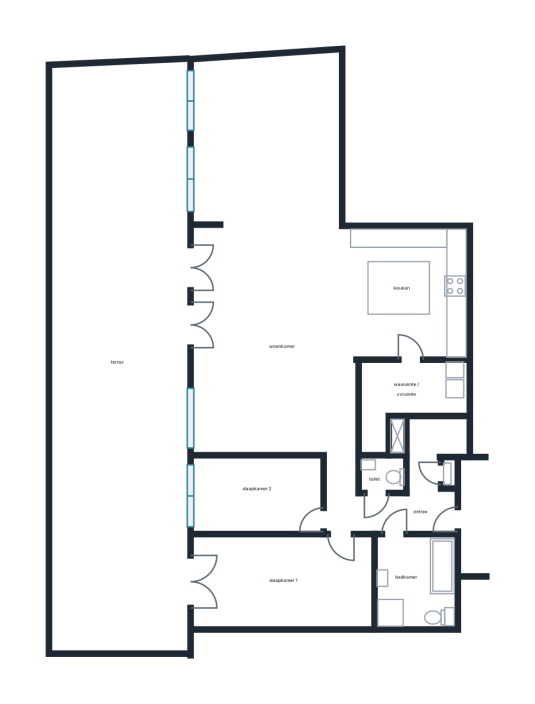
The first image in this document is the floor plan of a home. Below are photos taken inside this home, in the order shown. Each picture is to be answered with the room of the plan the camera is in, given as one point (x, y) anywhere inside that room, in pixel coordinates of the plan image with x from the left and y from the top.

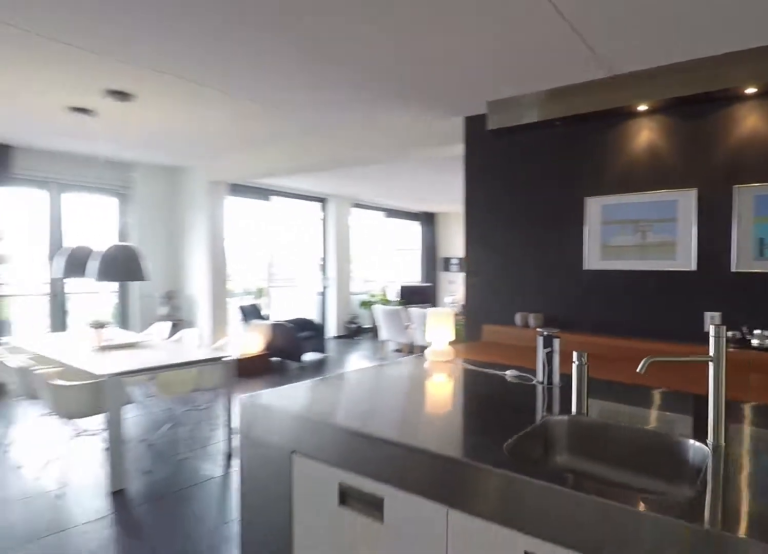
(402, 291)
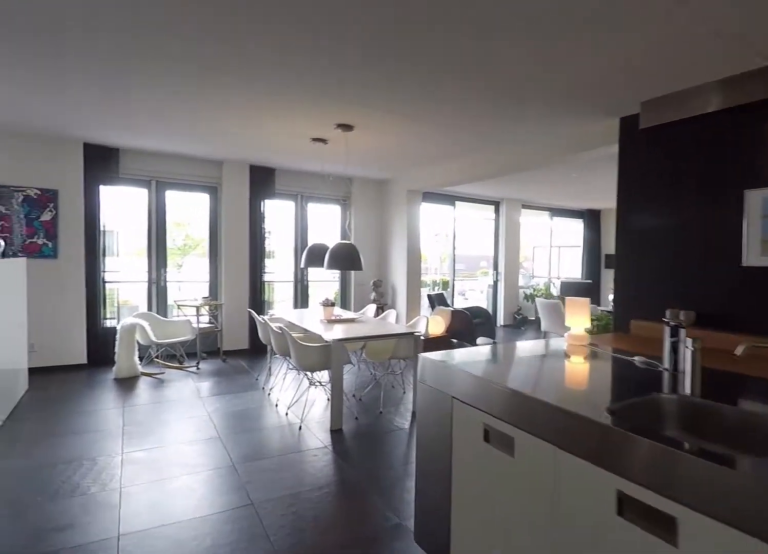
(402, 291)
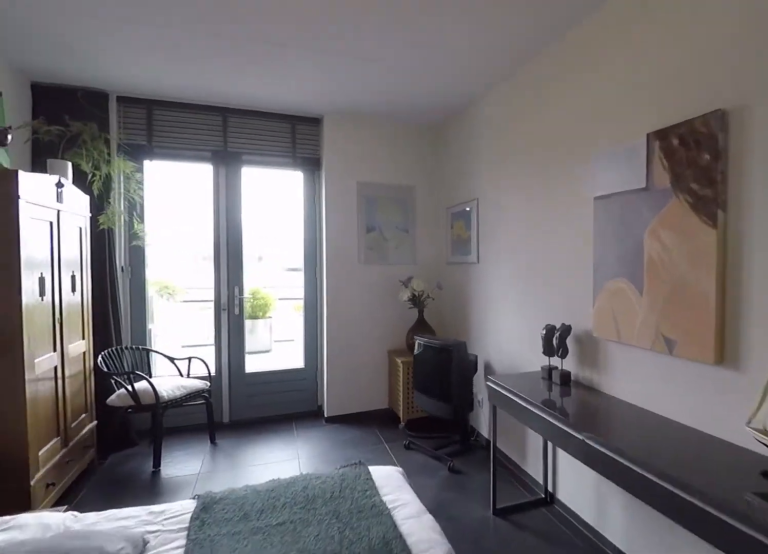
(283, 581)
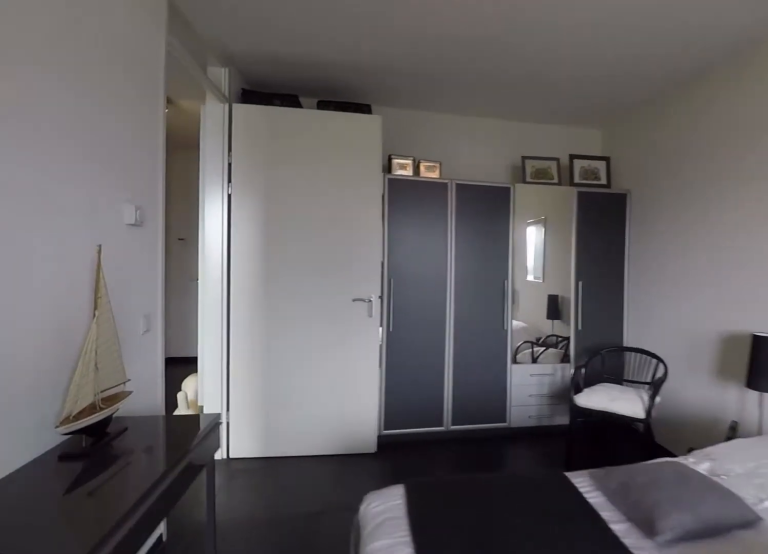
(283, 581)
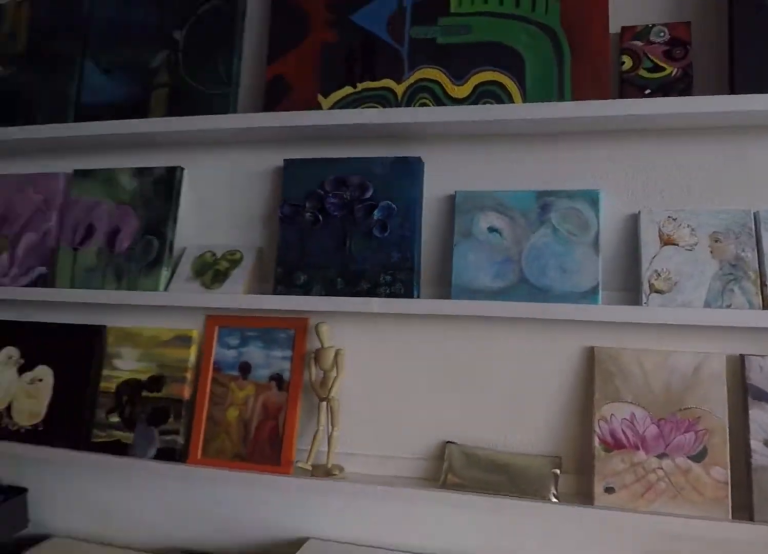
(256, 494)
